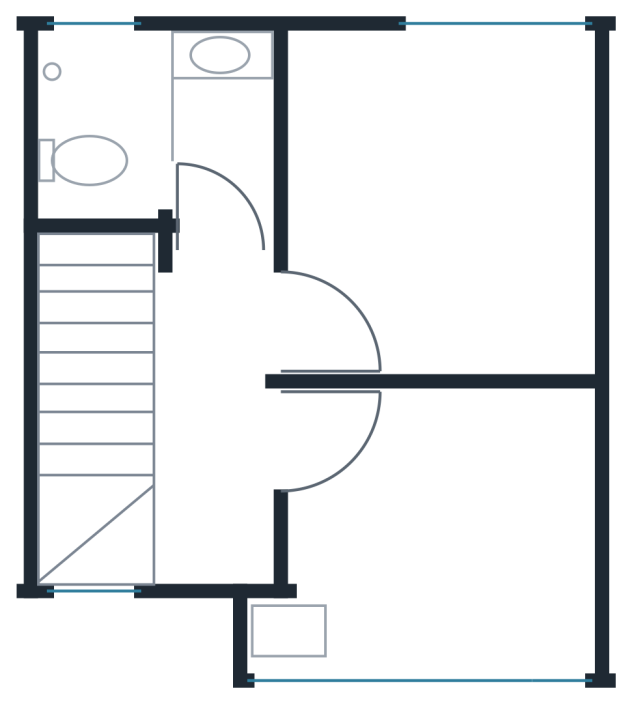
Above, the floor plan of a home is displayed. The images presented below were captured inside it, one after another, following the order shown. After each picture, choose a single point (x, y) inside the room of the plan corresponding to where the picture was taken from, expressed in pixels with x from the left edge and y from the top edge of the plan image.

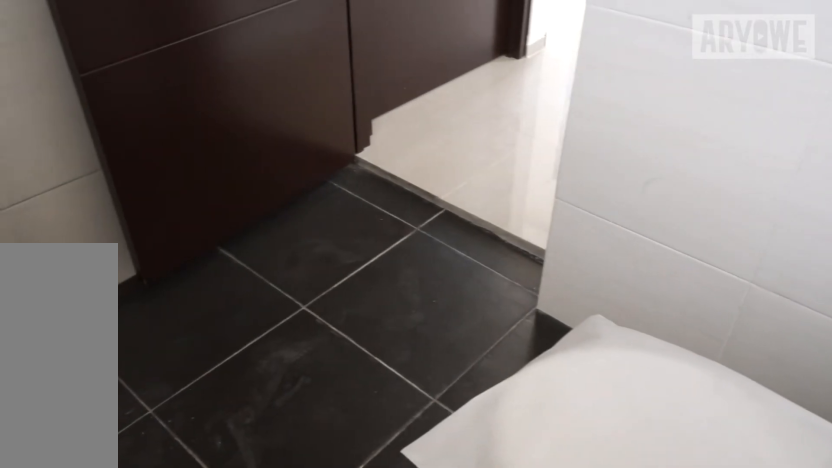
(163, 132)
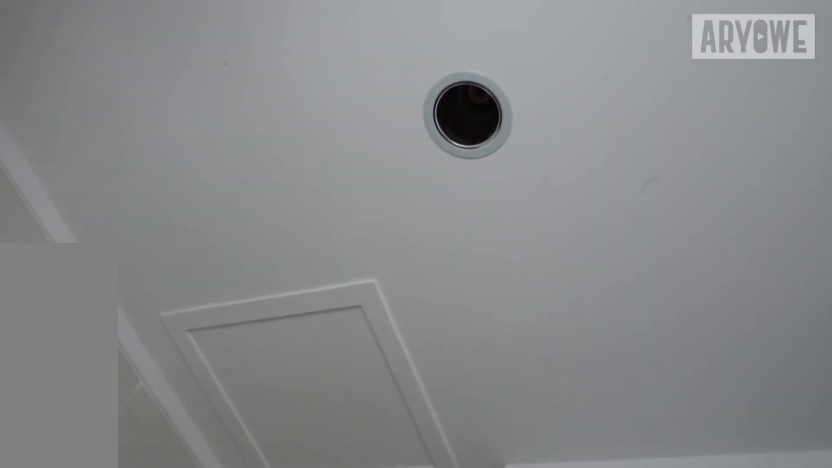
(163, 132)
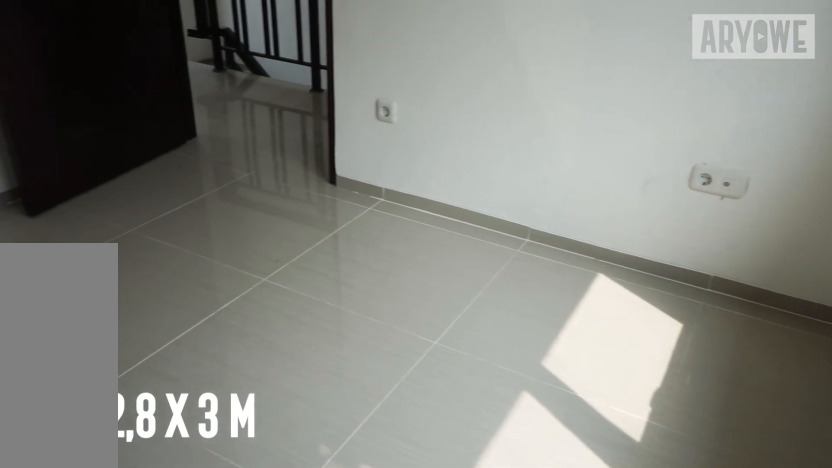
(437, 201)
